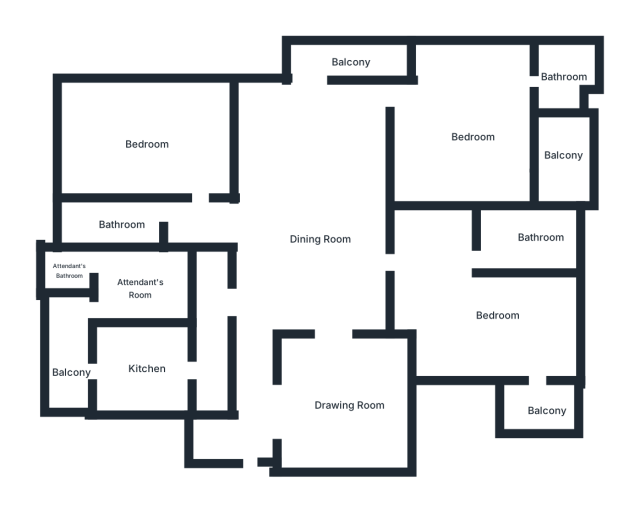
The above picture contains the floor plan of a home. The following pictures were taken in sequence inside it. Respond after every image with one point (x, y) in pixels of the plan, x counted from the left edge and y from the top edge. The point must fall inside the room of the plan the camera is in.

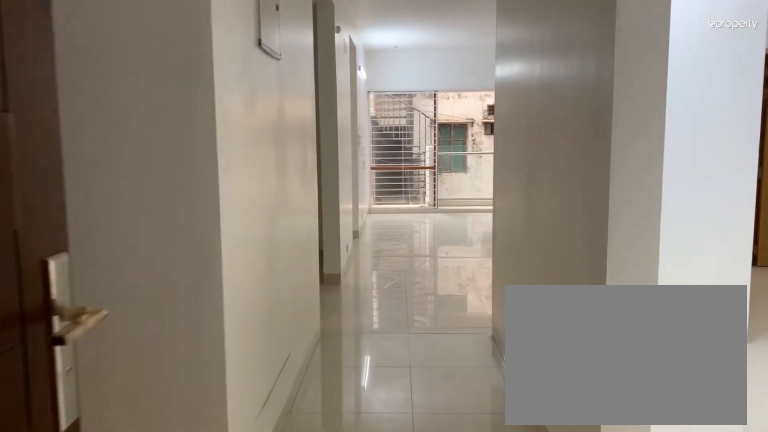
(247, 464)
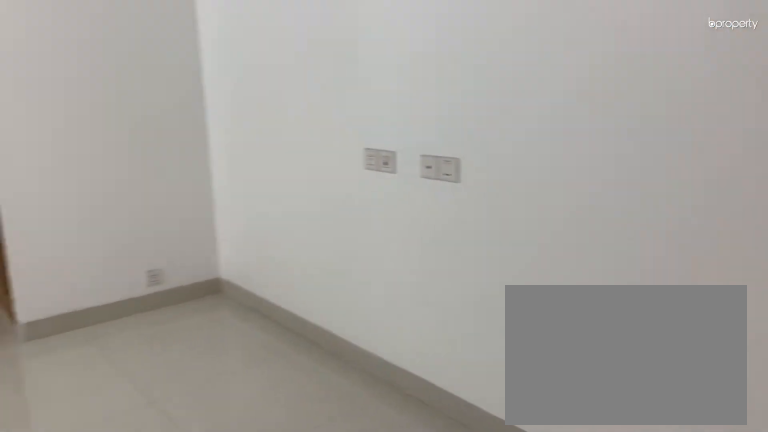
(350, 402)
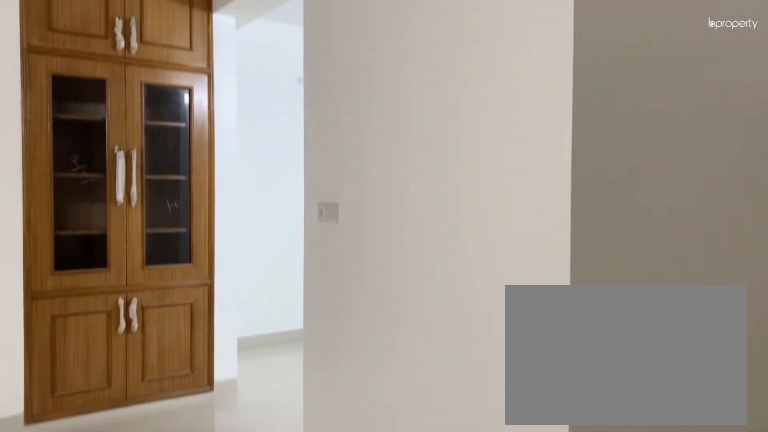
(324, 240)
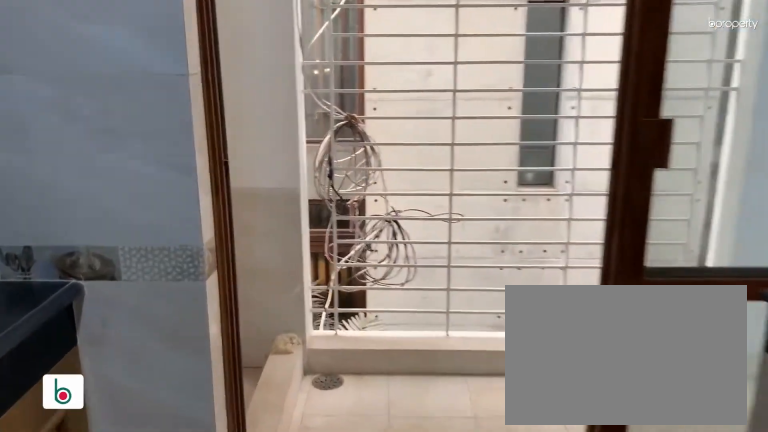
(147, 366)
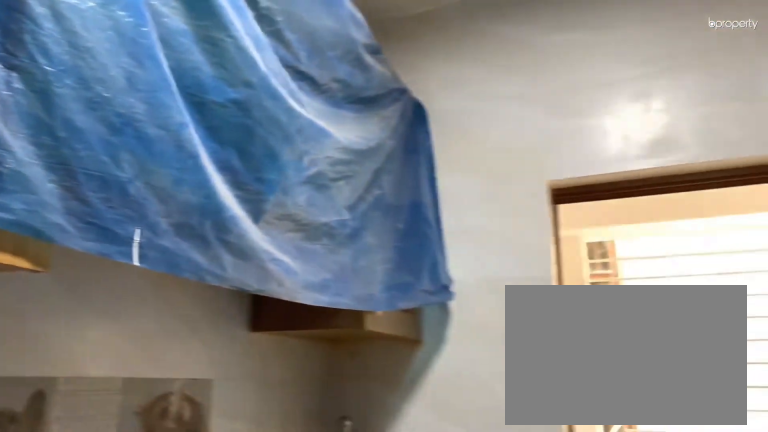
(148, 366)
